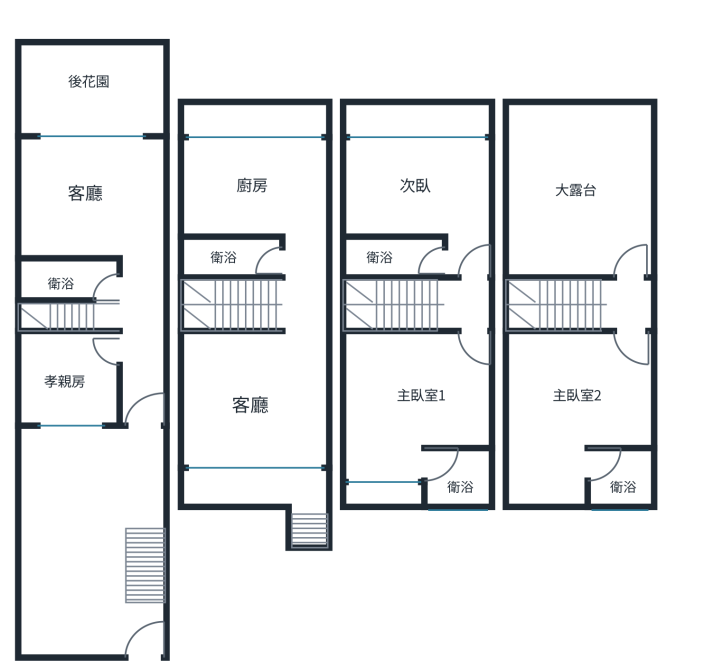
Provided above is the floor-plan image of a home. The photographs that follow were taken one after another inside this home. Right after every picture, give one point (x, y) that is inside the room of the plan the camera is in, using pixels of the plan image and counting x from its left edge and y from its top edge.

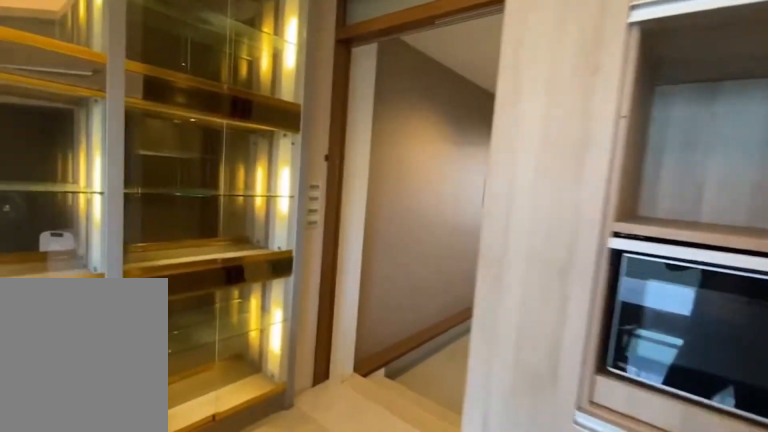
(258, 176)
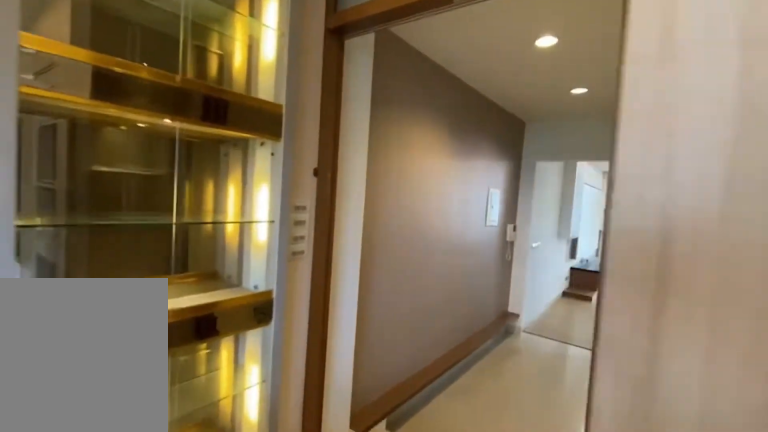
(258, 176)
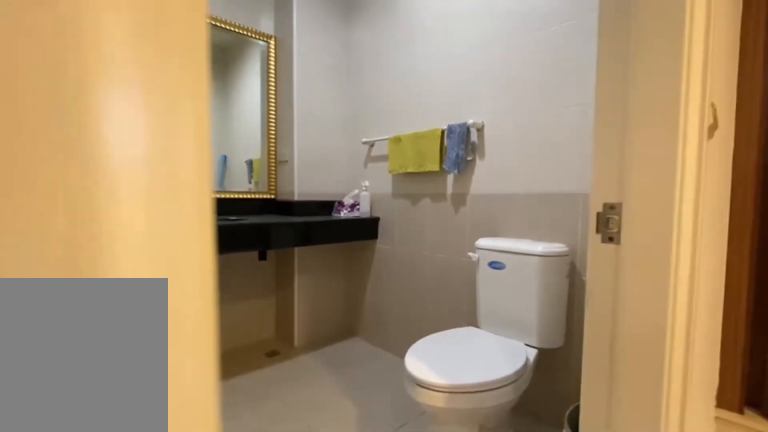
(234, 257)
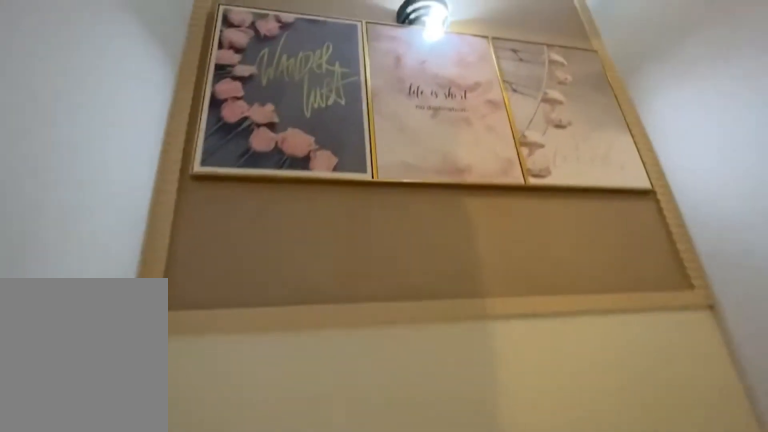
(242, 310)
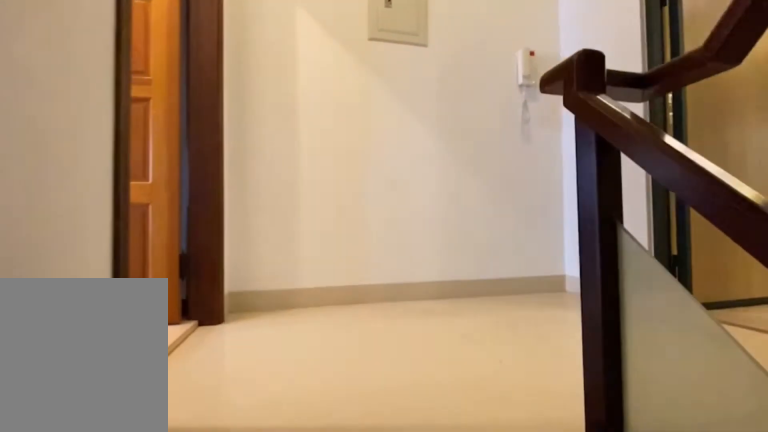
(393, 306)
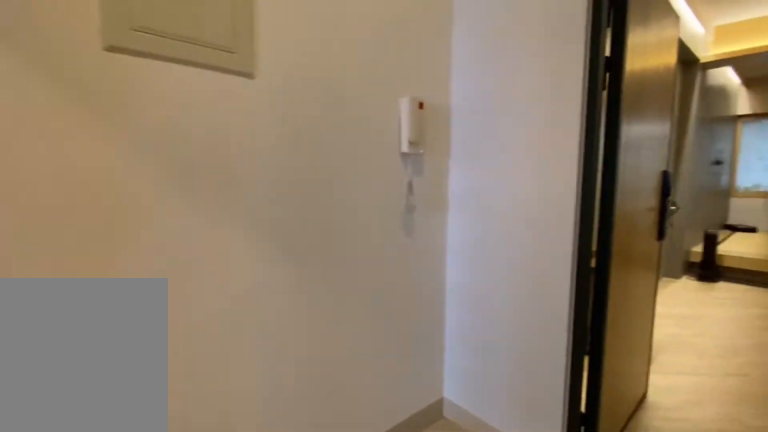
(393, 305)
